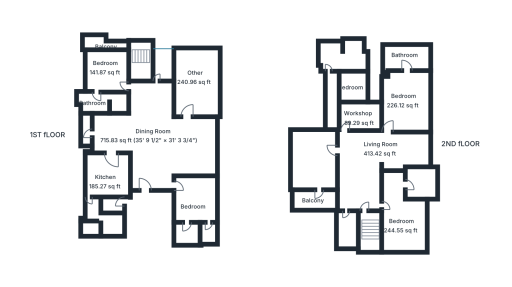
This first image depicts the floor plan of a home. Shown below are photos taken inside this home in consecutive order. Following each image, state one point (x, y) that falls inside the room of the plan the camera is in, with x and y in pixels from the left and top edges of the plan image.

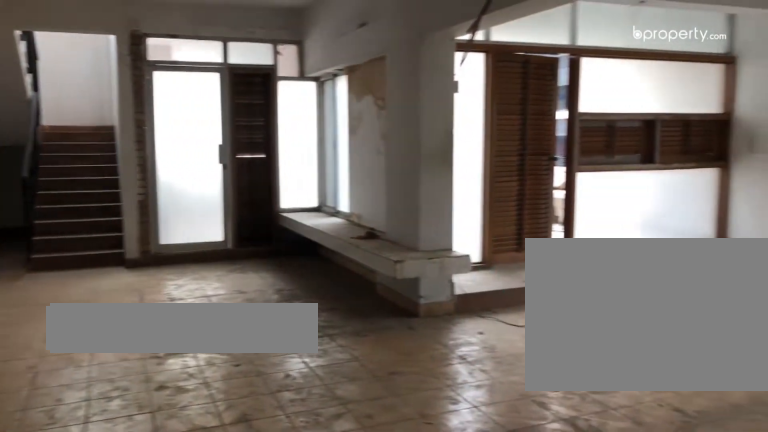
(145, 136)
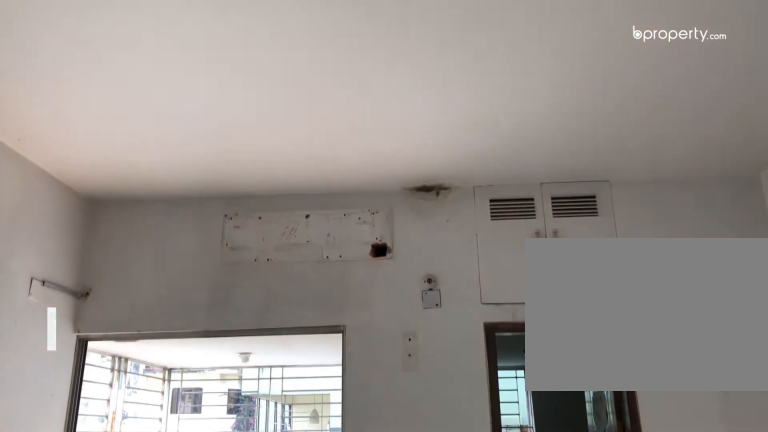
(193, 195)
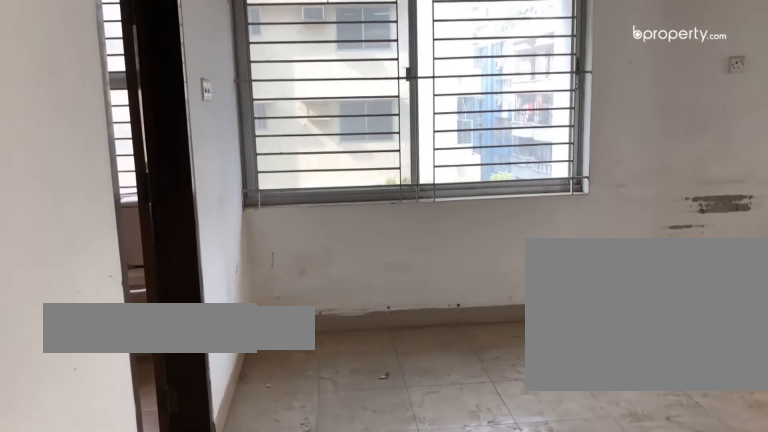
(106, 71)
